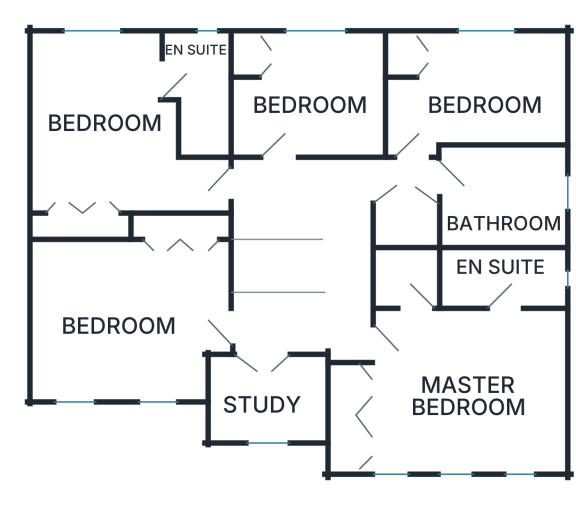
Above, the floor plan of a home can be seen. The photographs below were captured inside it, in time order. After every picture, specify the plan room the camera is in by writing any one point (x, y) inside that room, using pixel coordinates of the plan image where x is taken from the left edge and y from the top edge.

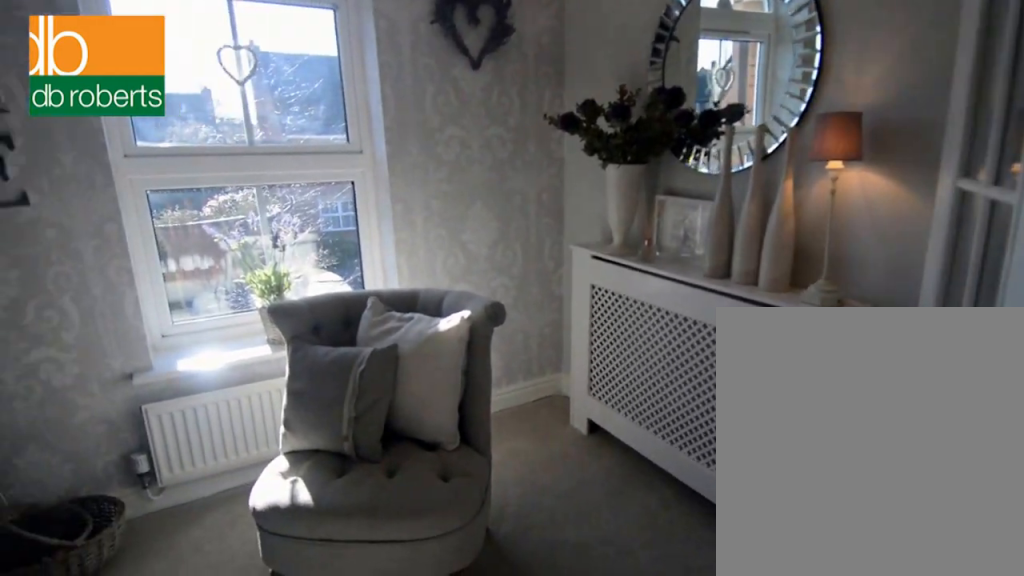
(266, 399)
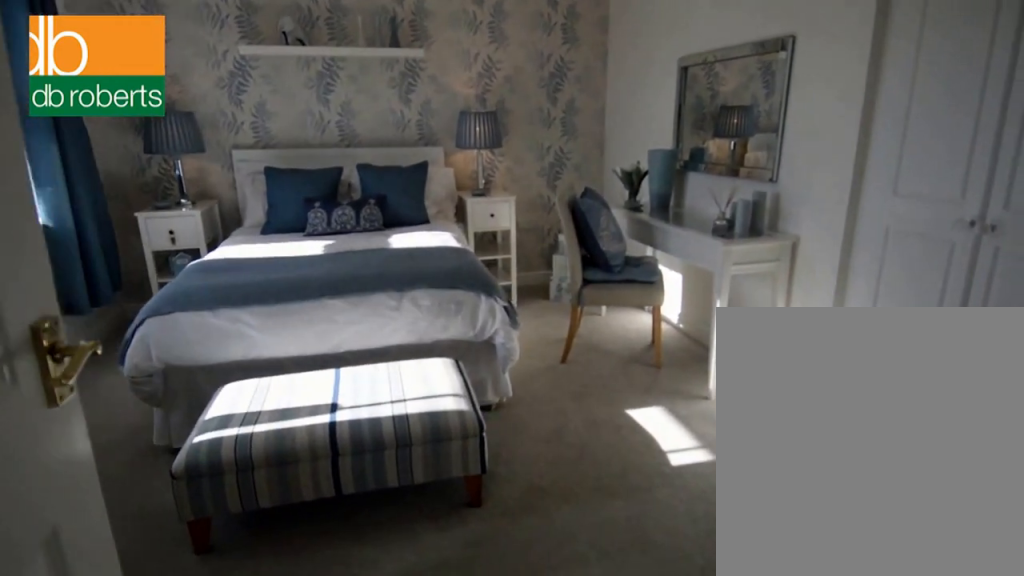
(133, 311)
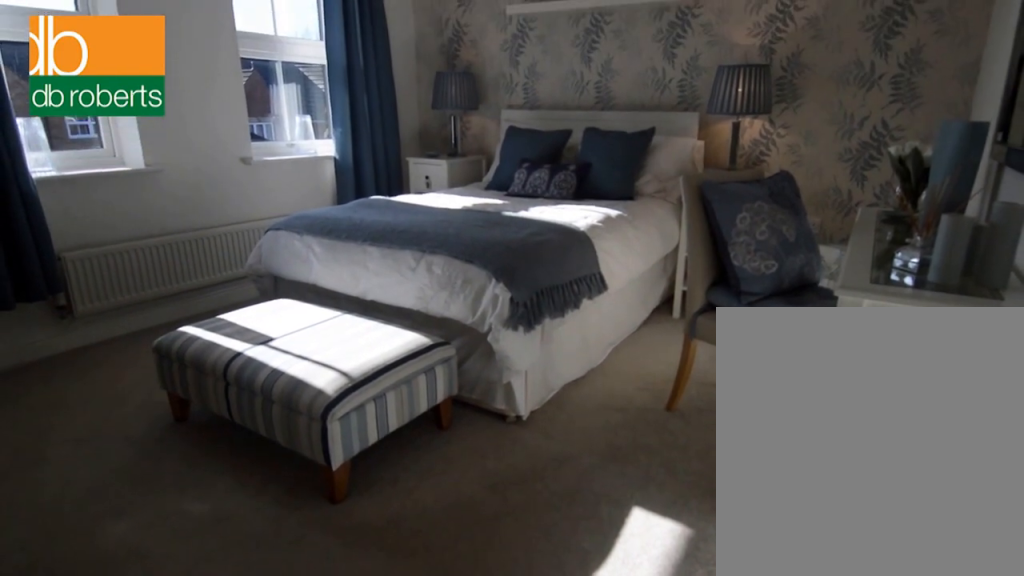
(133, 311)
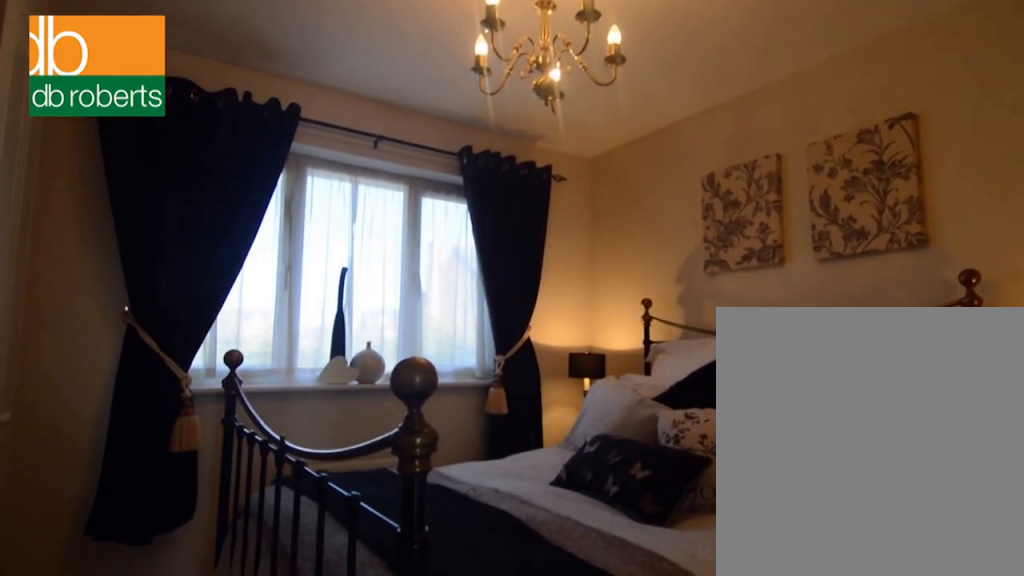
(309, 94)
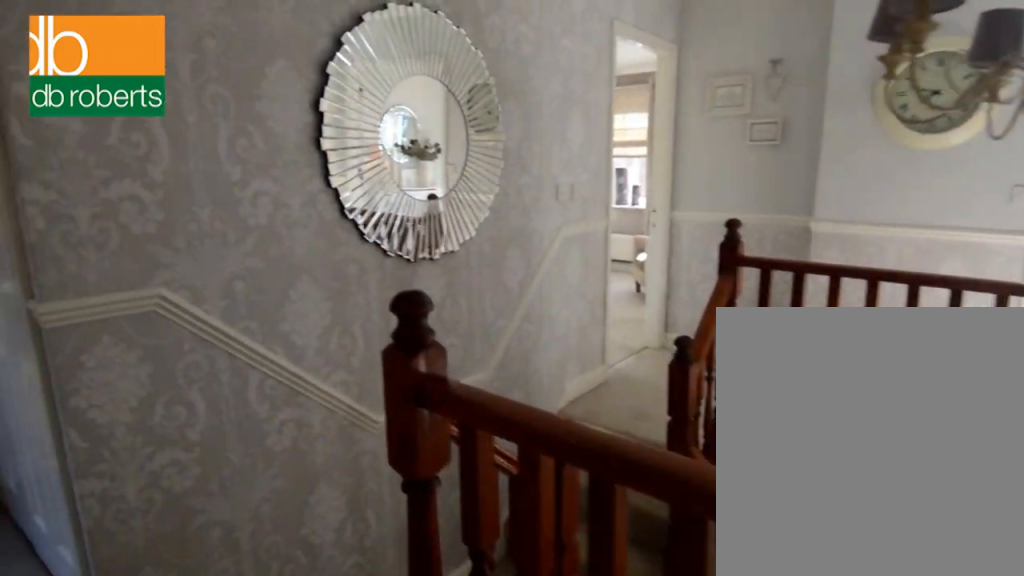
(320, 248)
